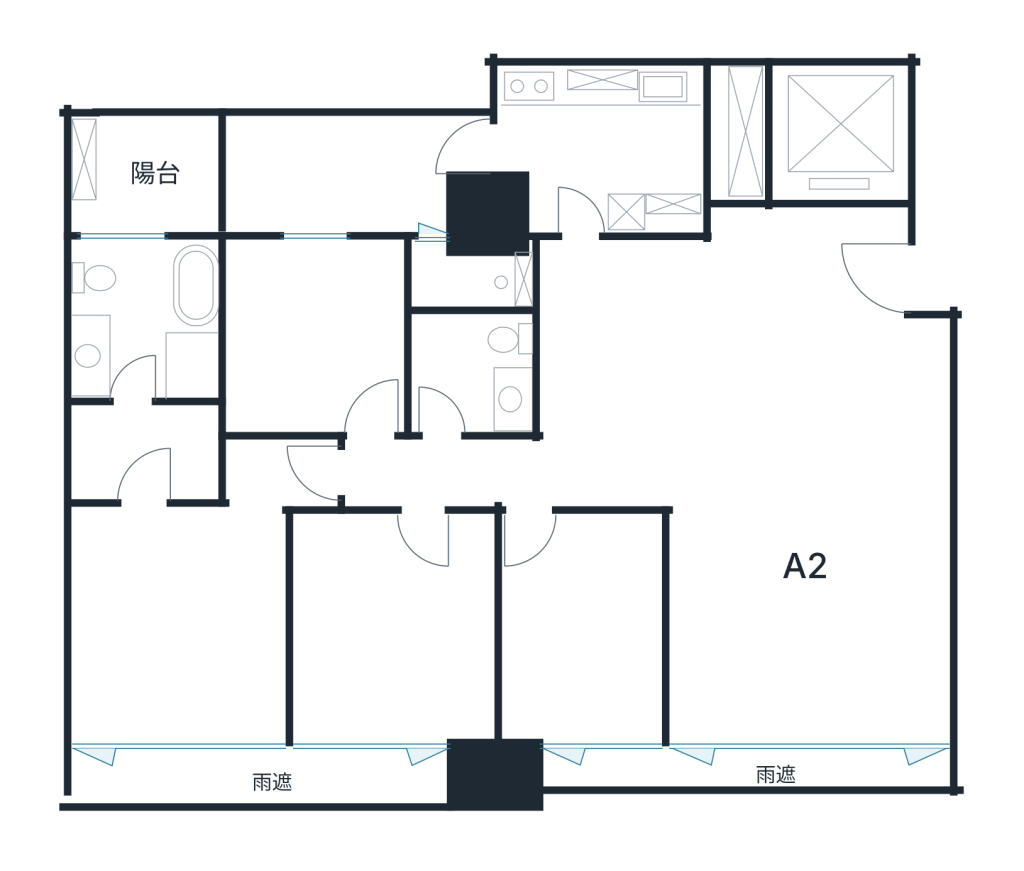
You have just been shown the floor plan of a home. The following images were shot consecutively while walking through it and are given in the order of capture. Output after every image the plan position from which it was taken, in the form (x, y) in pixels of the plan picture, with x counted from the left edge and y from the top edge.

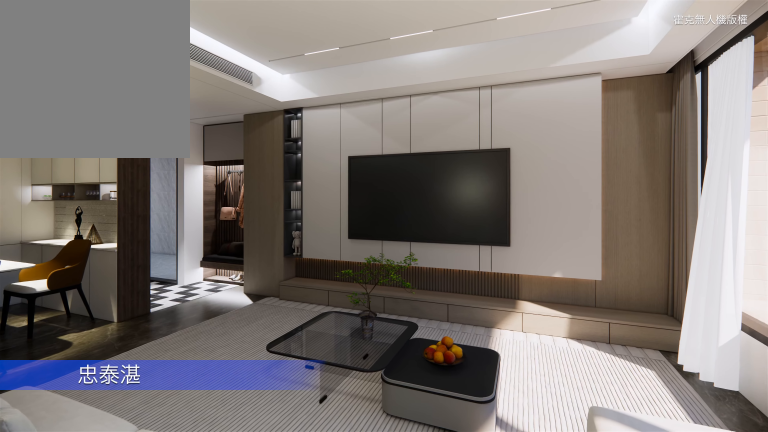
(708, 657)
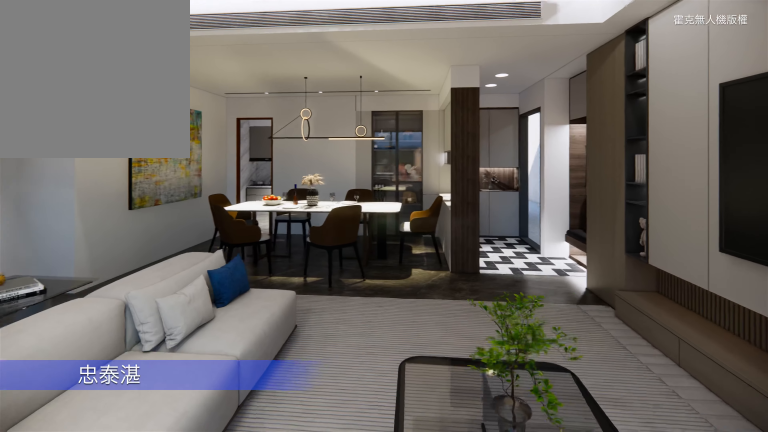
(767, 627)
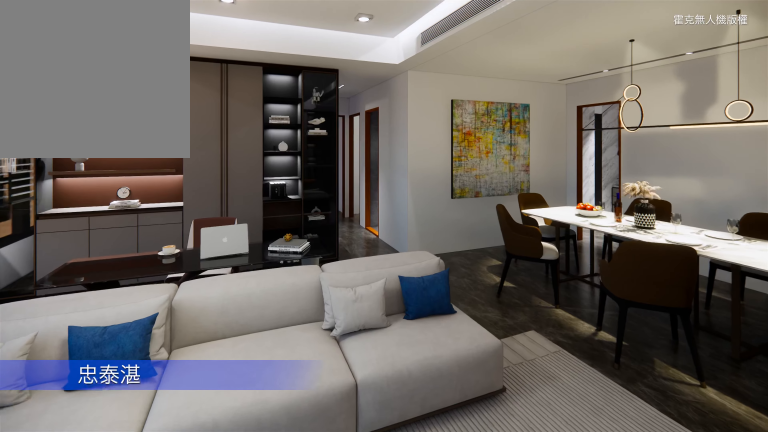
(712, 536)
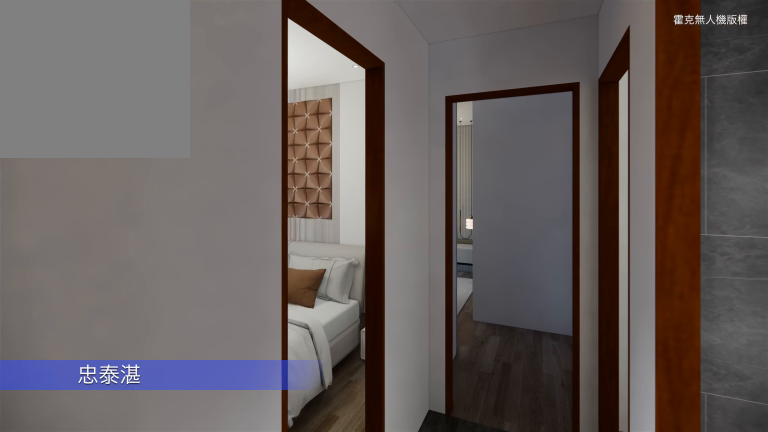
(508, 470)
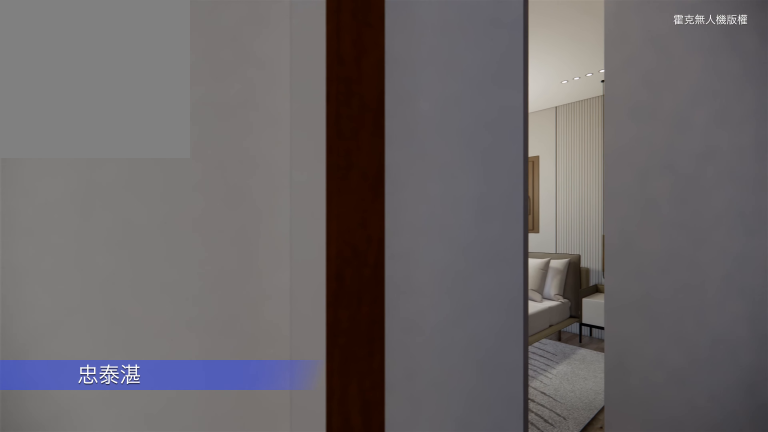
(316, 473)
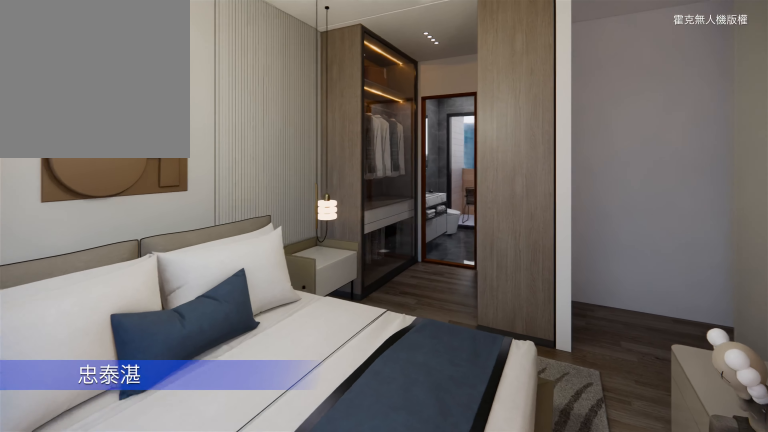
(150, 712)
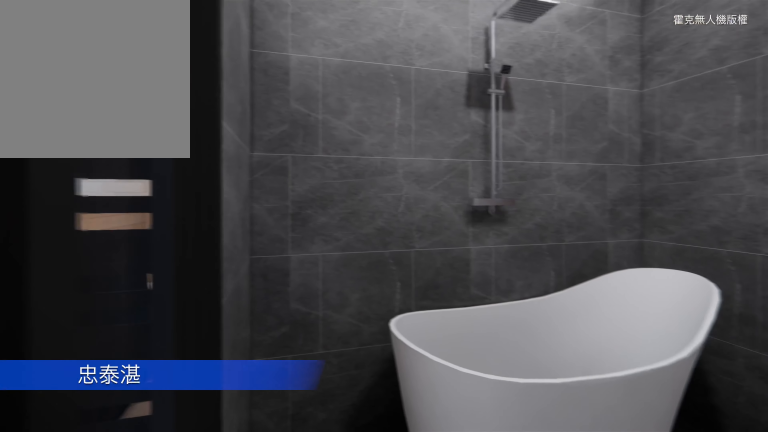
(133, 264)
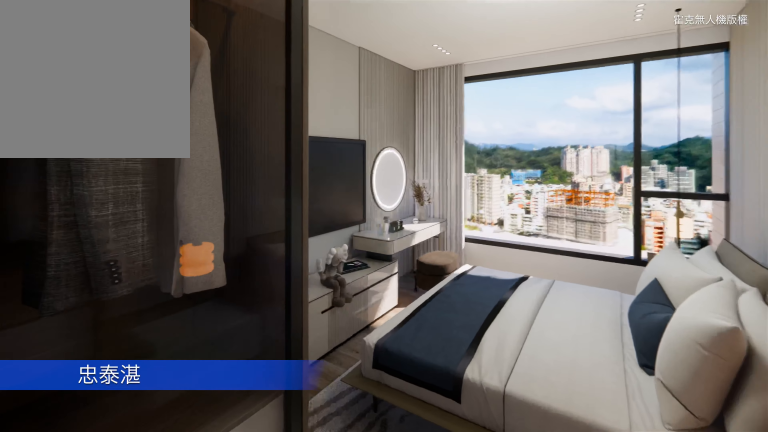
(150, 473)
